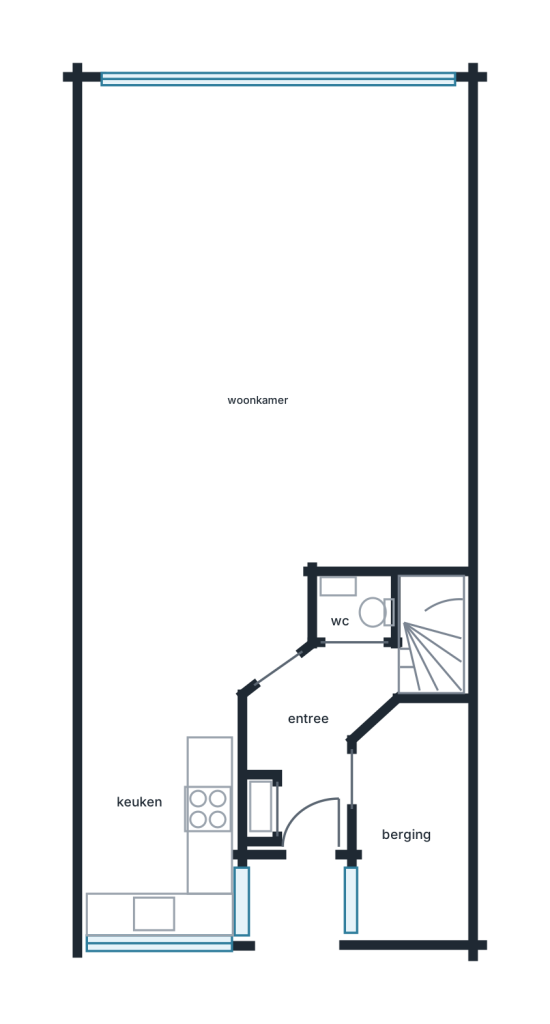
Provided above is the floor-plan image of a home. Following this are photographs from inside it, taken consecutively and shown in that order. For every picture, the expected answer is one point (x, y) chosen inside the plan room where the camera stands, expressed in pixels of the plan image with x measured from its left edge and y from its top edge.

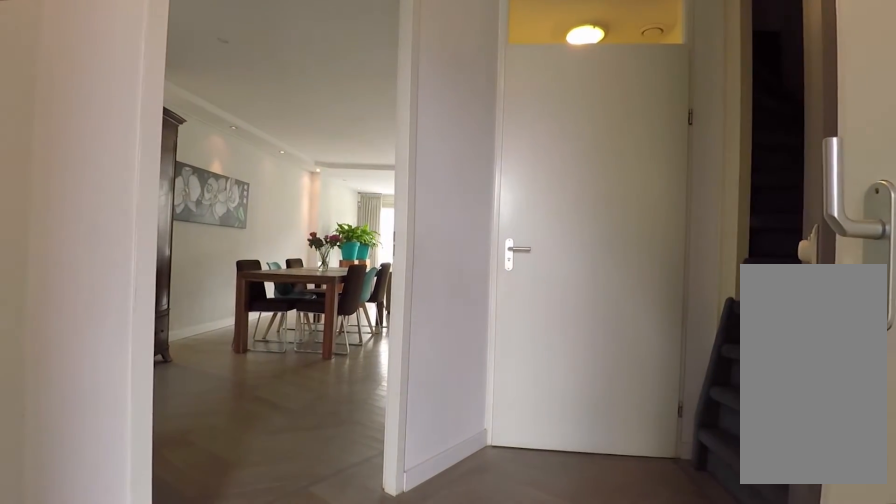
(316, 734)
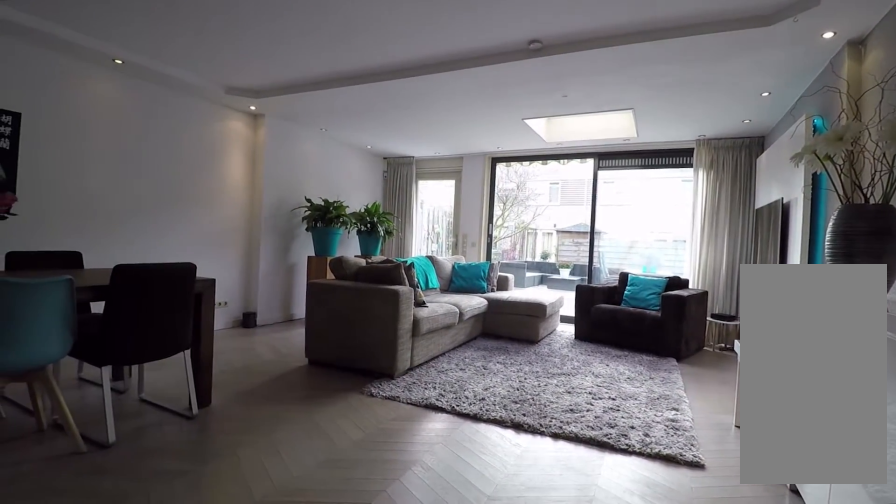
(273, 394)
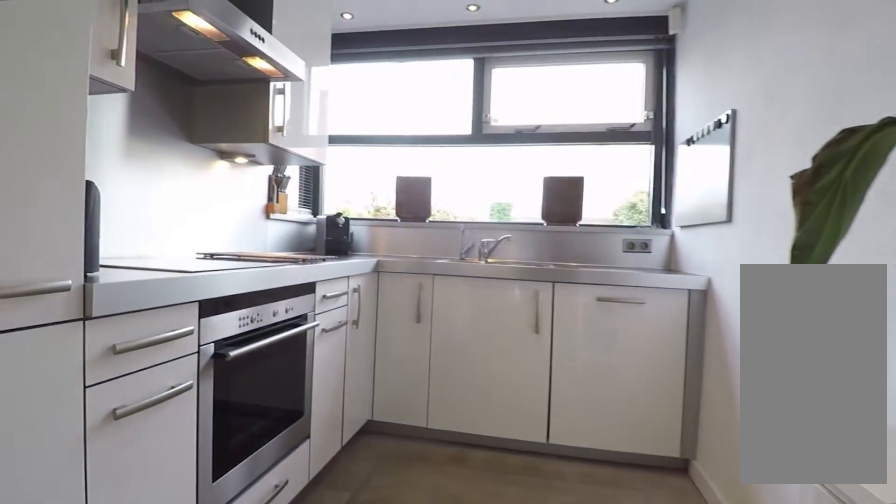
(161, 839)
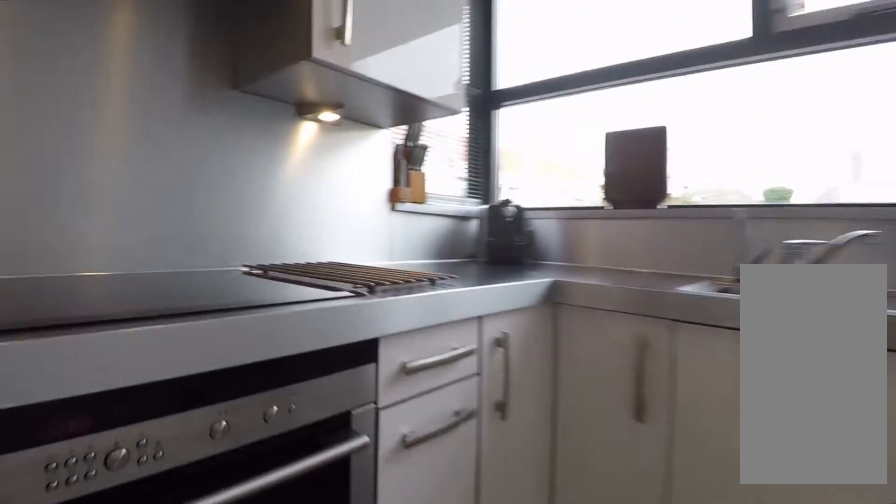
(161, 839)
